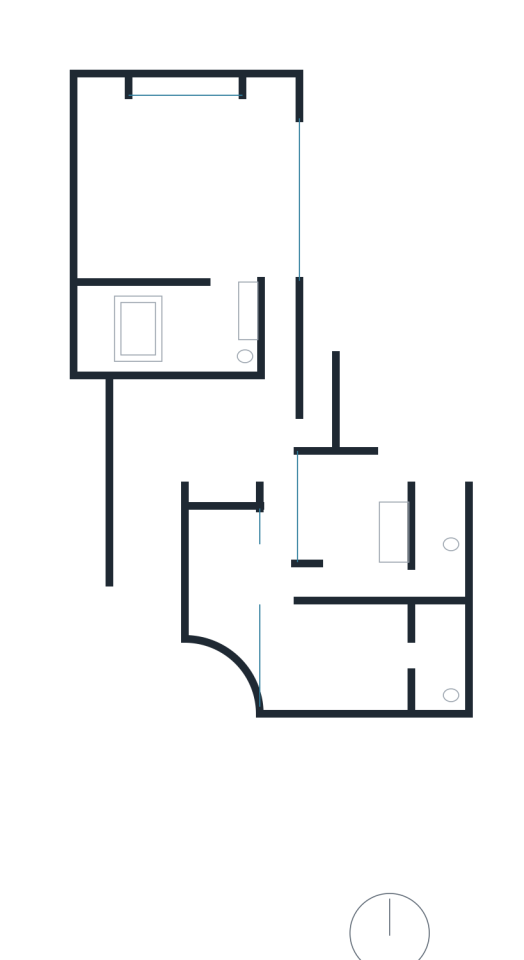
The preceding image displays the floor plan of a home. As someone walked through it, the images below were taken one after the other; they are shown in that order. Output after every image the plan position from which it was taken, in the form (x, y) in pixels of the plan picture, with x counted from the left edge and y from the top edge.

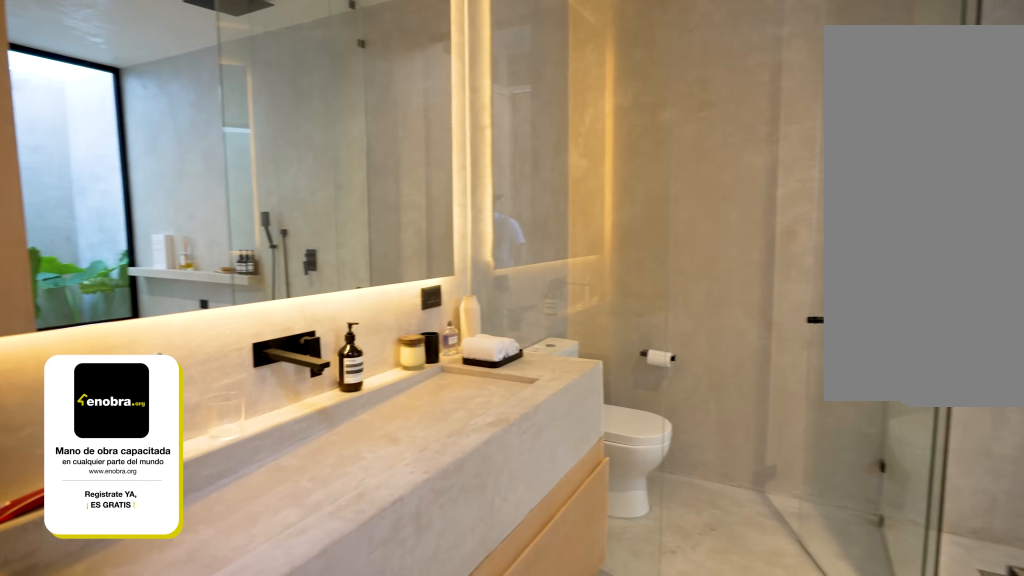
(237, 276)
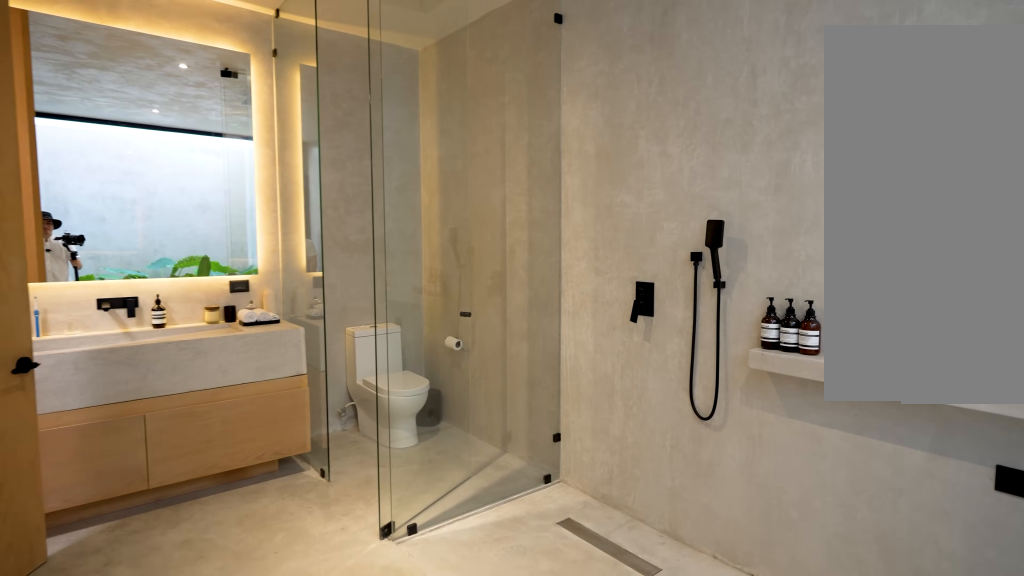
(173, 317)
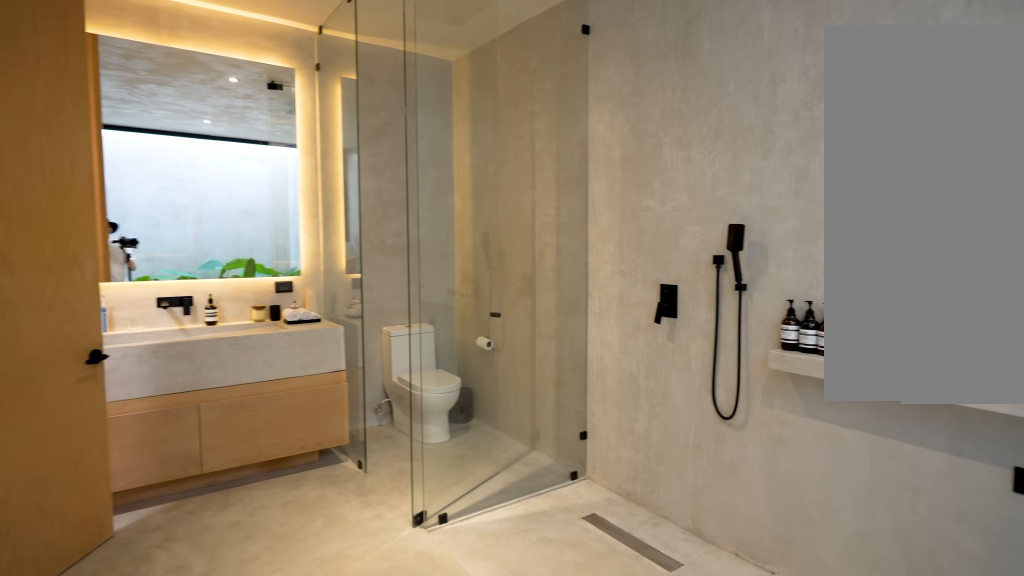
(168, 317)
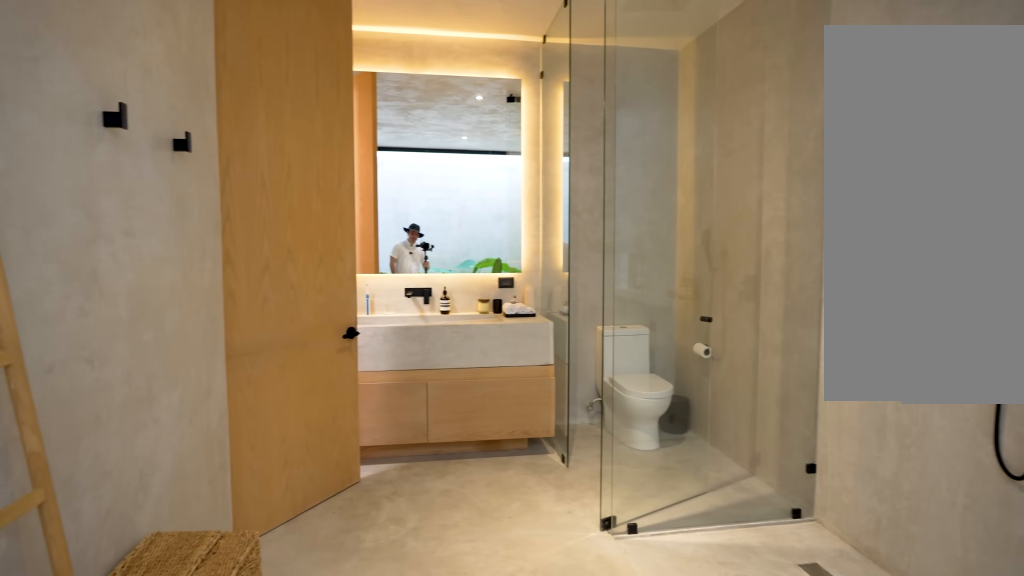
(154, 314)
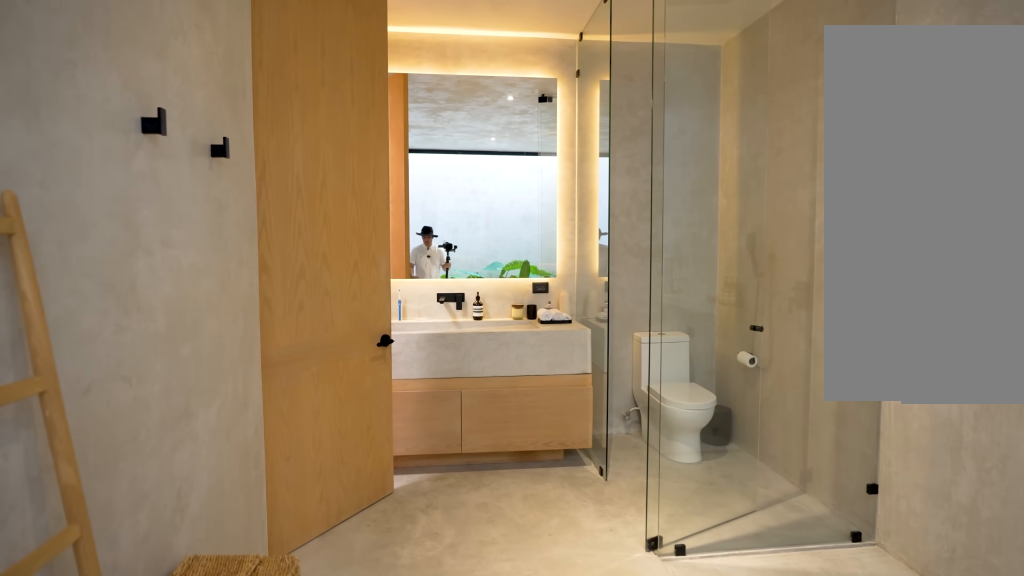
(150, 312)
